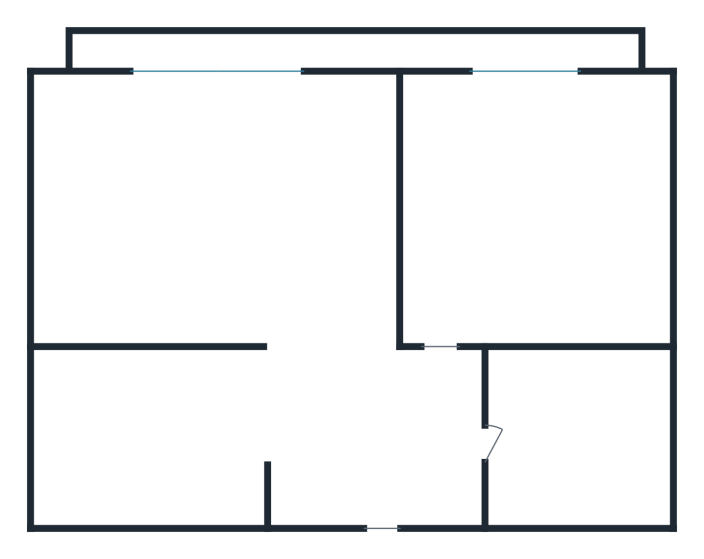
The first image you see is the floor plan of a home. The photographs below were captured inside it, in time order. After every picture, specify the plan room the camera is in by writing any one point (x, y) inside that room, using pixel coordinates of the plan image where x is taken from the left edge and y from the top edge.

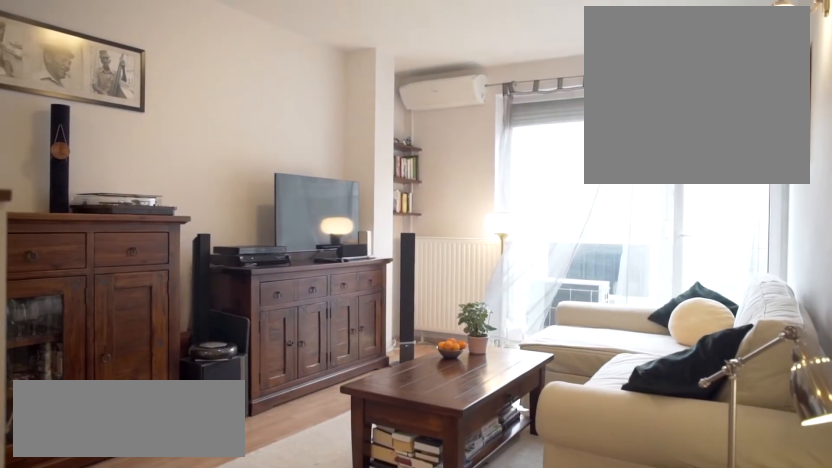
(323, 359)
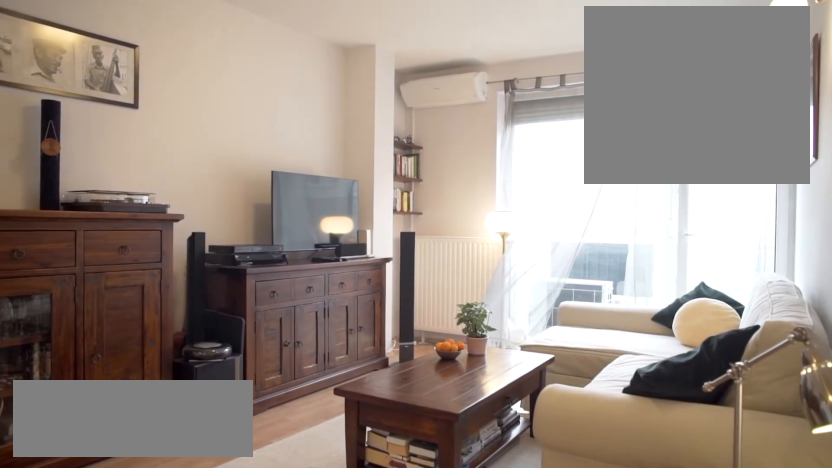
(319, 347)
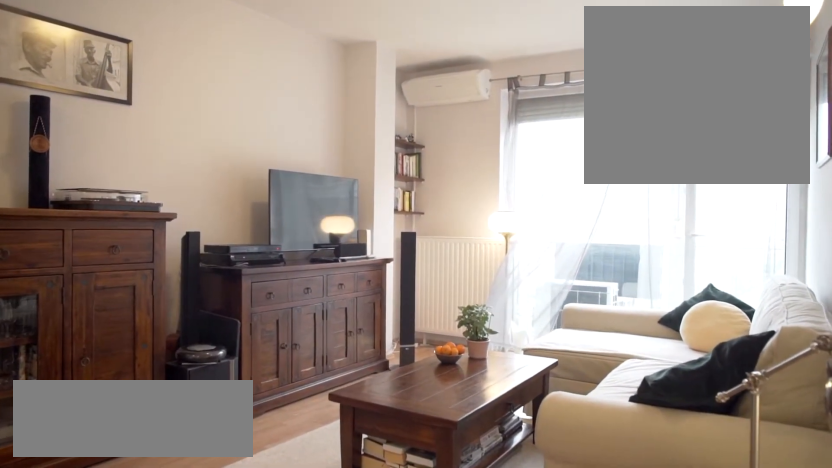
(316, 334)
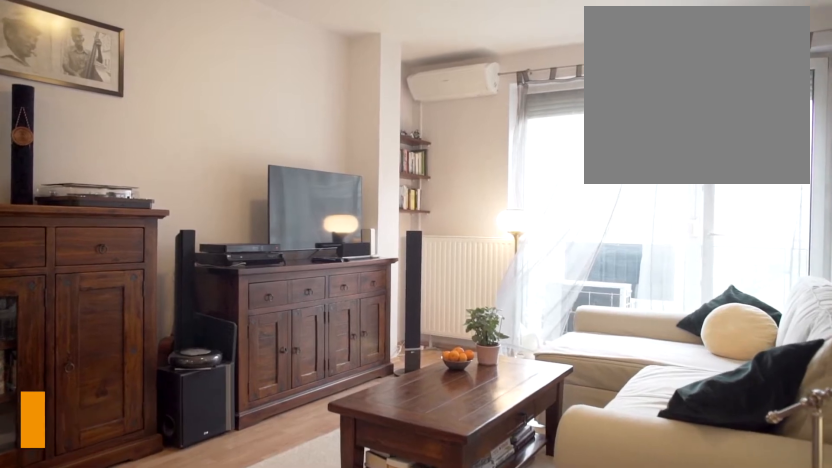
(316, 334)
